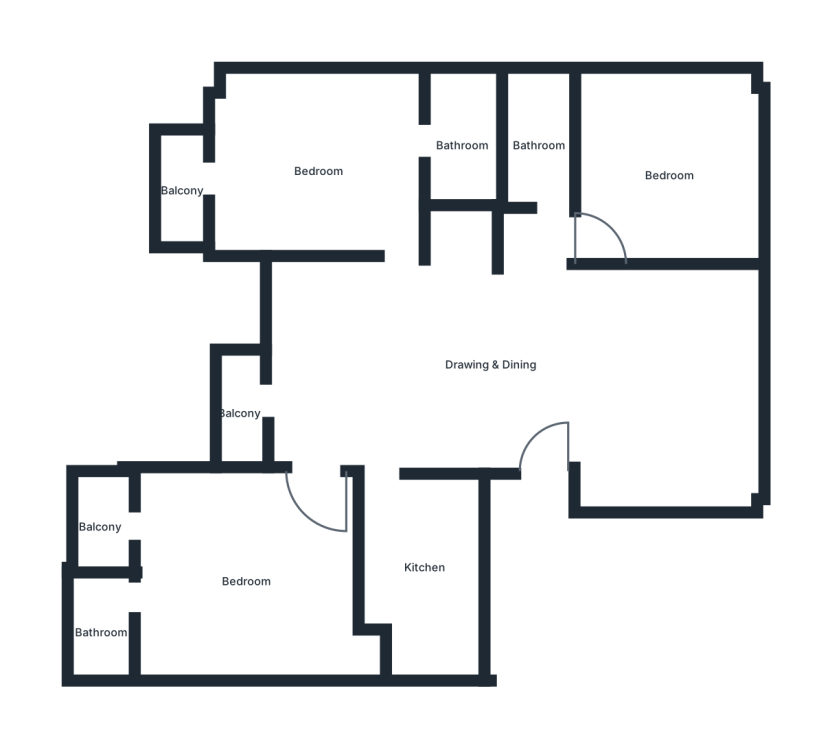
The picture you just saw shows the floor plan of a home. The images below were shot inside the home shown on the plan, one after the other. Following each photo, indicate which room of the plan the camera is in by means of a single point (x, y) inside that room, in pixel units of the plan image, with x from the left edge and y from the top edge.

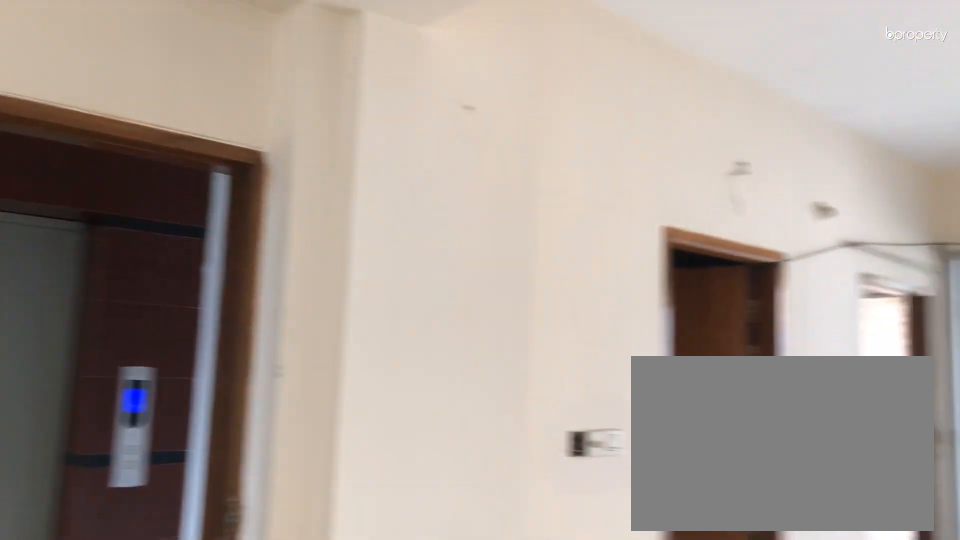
(492, 368)
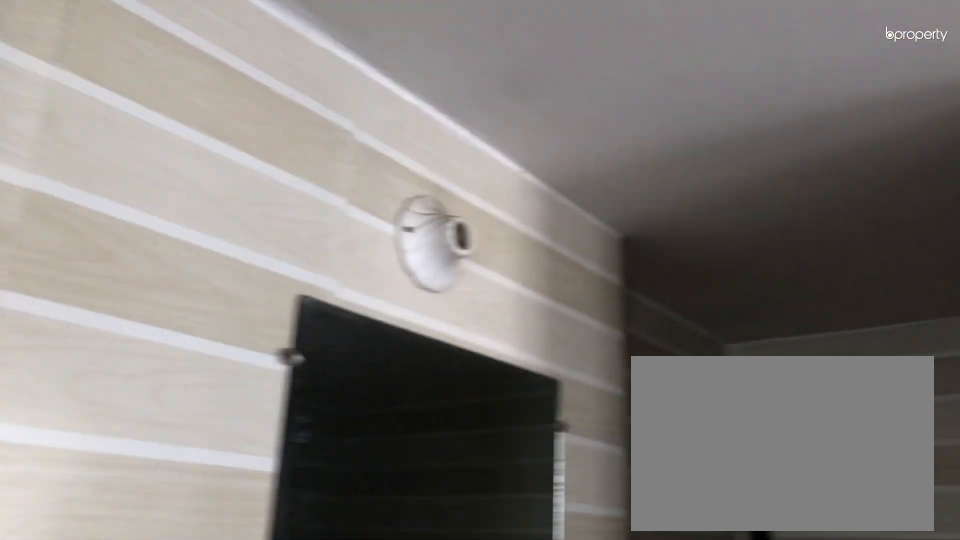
(464, 146)
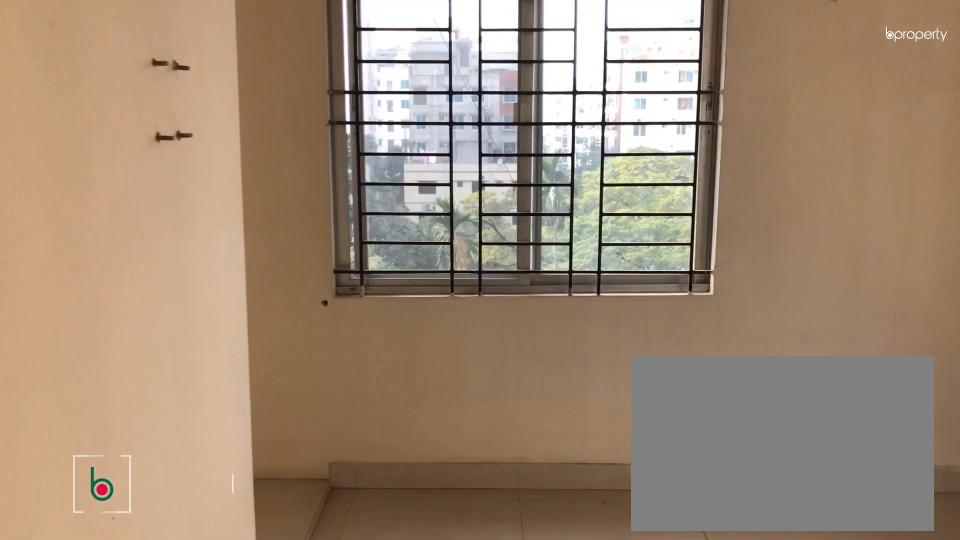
(247, 583)
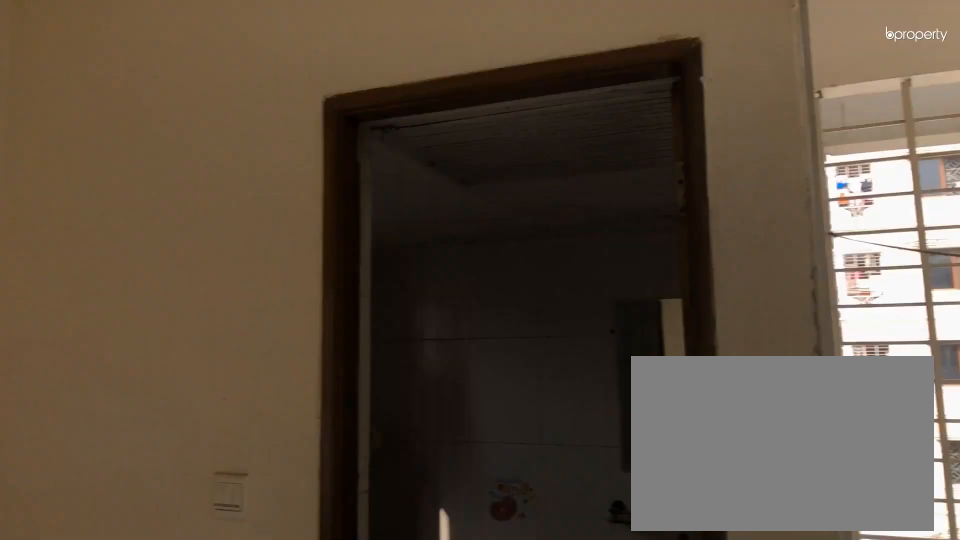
(247, 583)
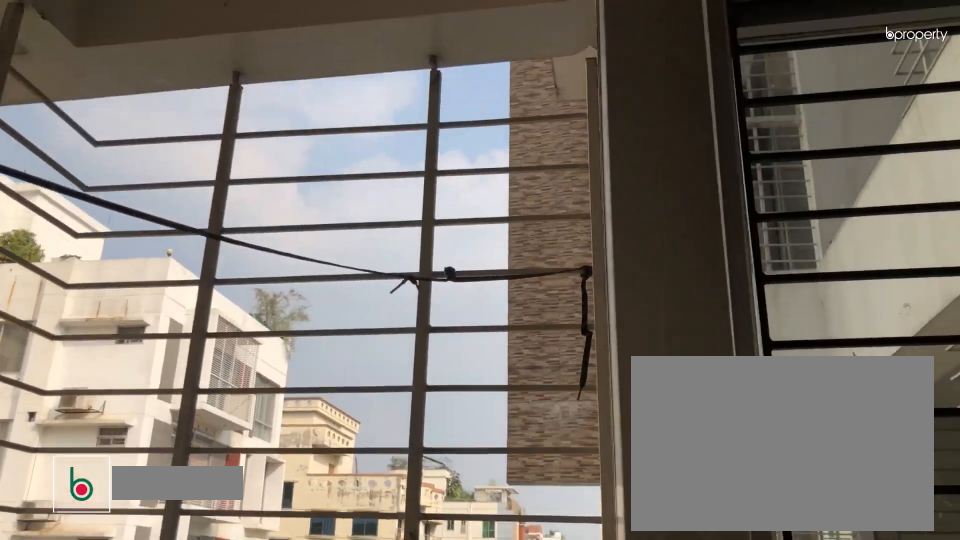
(100, 526)
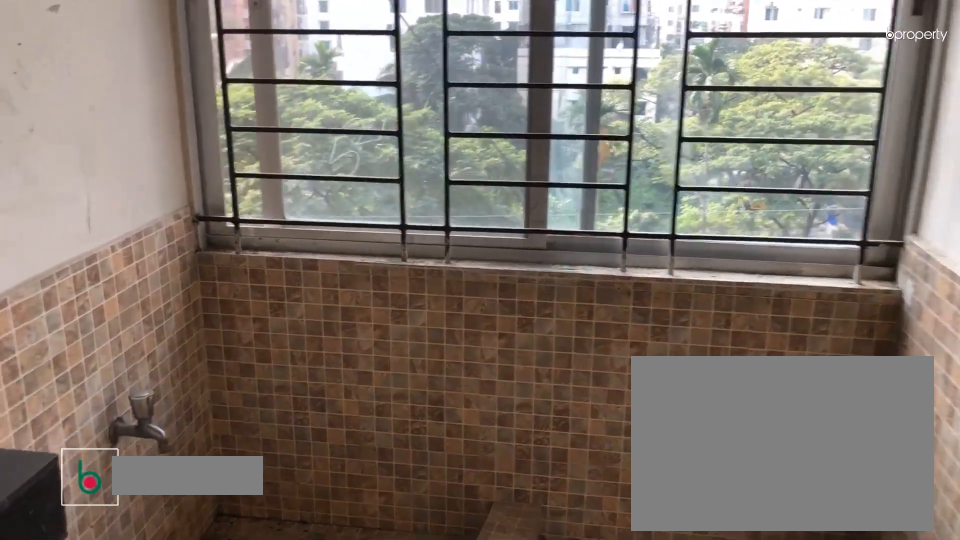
(423, 567)
